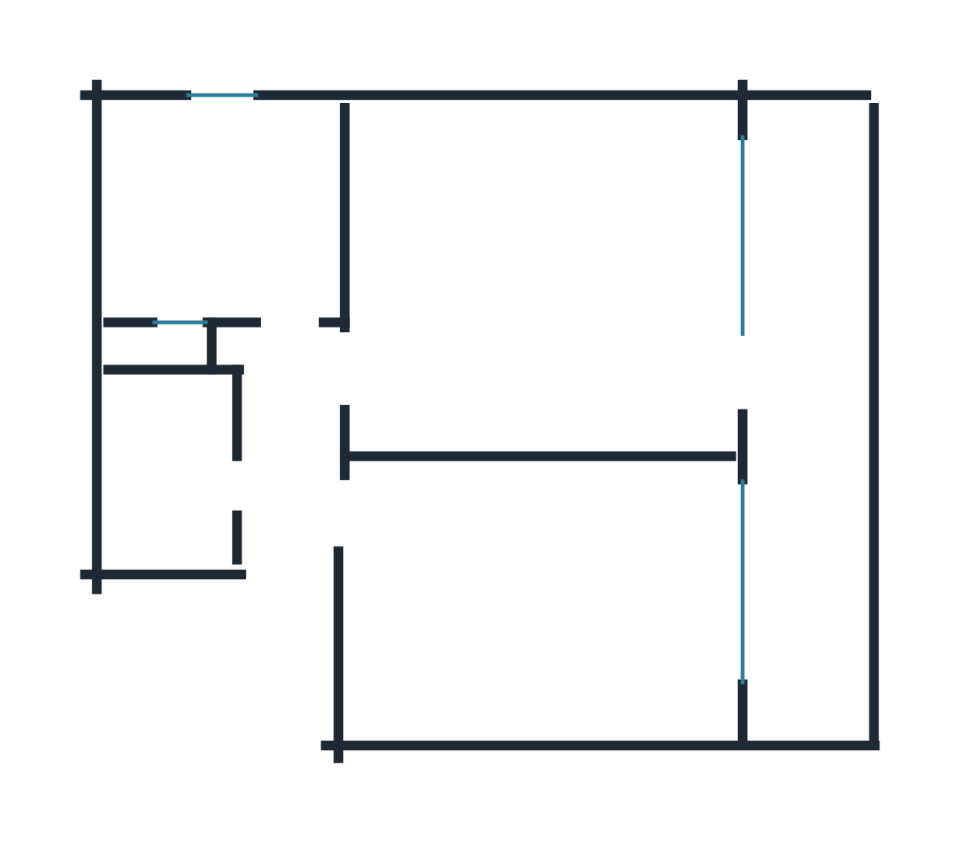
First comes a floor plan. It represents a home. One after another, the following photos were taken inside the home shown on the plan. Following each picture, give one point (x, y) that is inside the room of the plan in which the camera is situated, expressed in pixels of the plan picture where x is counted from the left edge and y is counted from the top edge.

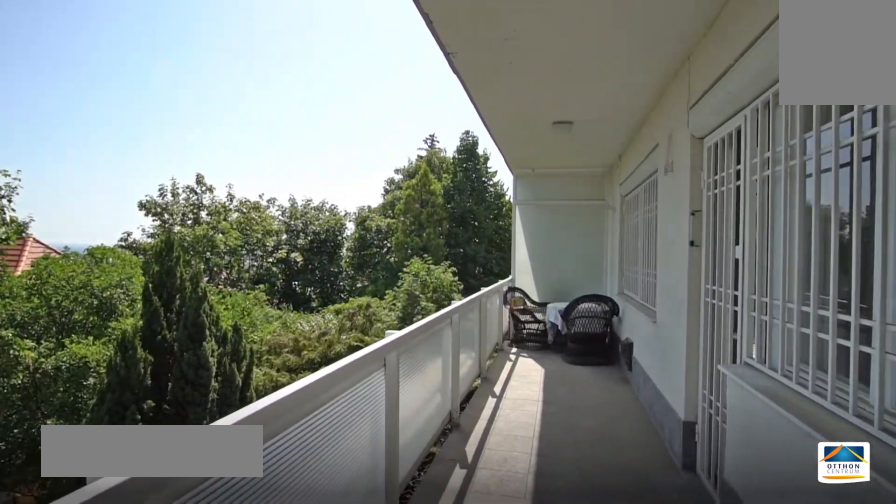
(816, 392)
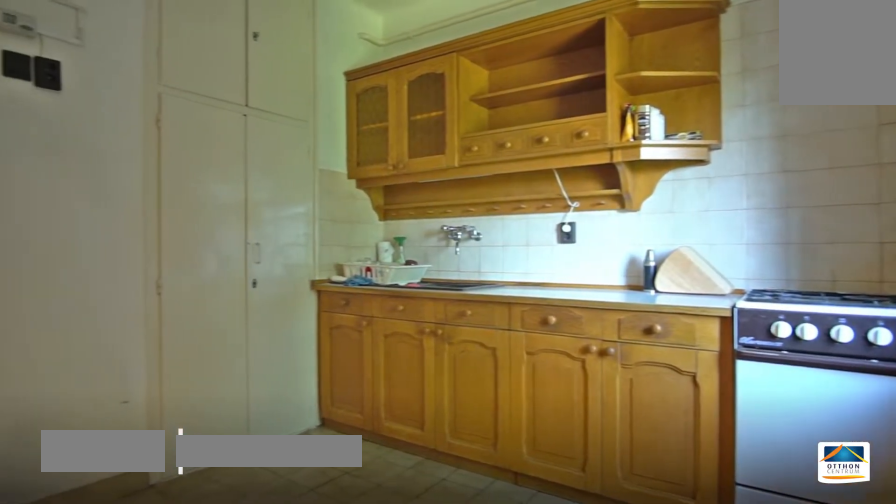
(240, 216)
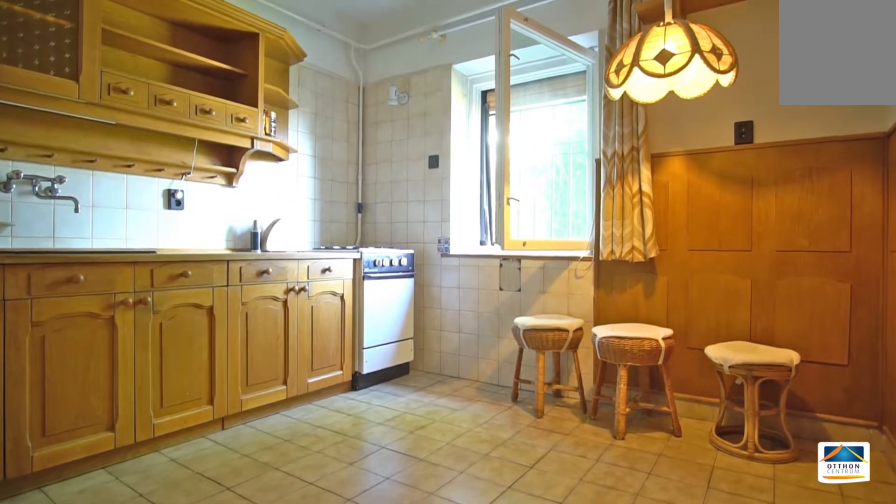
(239, 216)
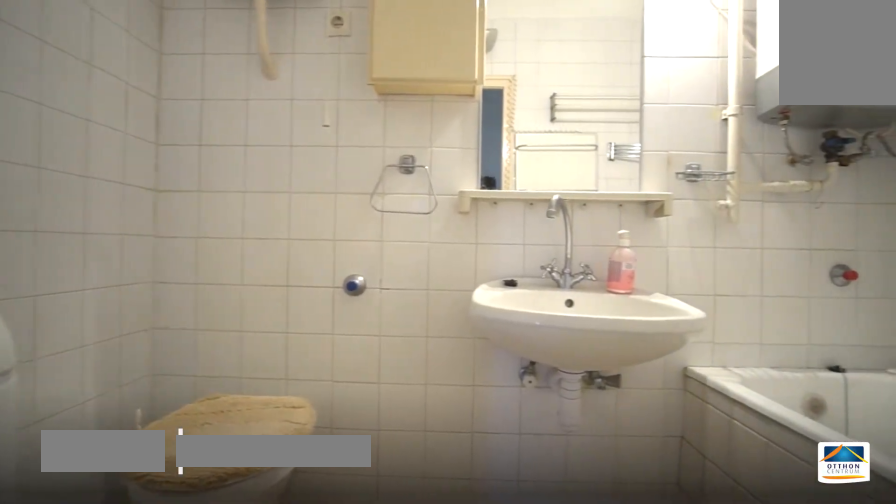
(168, 482)
